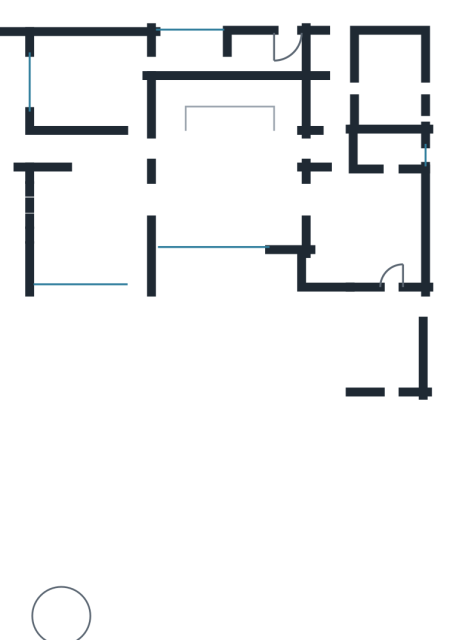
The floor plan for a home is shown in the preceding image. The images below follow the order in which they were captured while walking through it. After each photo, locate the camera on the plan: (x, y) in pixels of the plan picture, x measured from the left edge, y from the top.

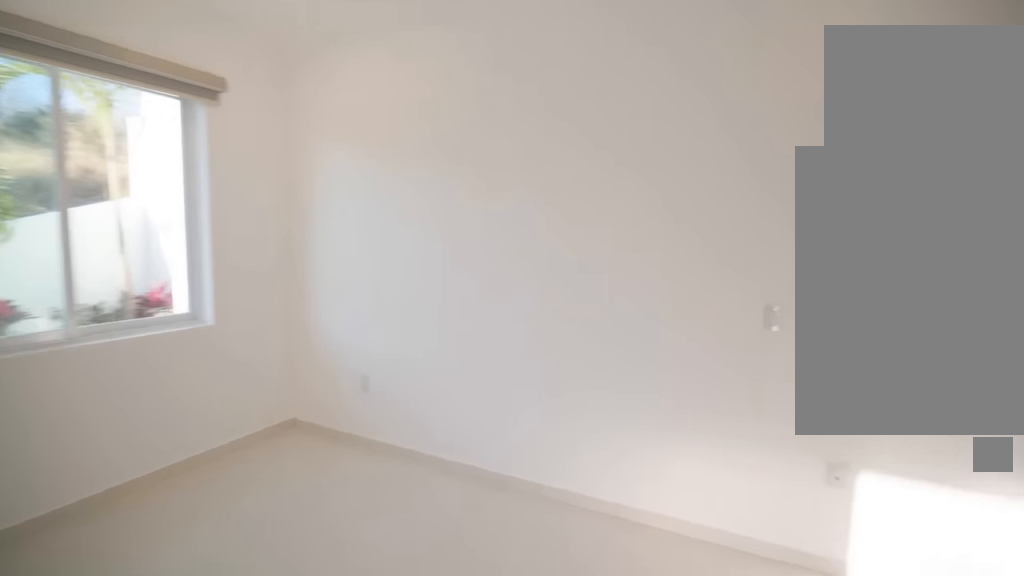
(132, 88)
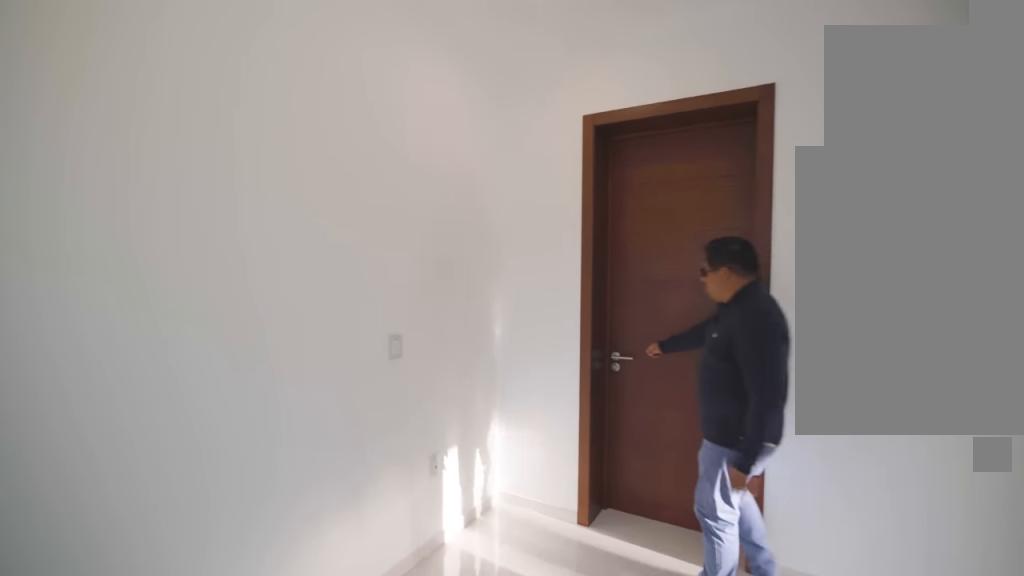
(77, 84)
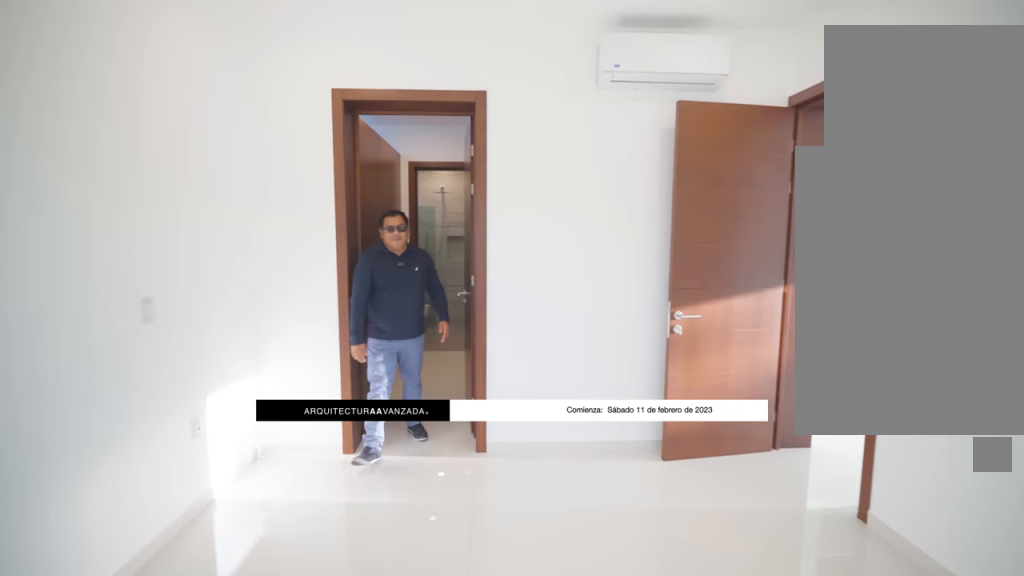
(66, 96)
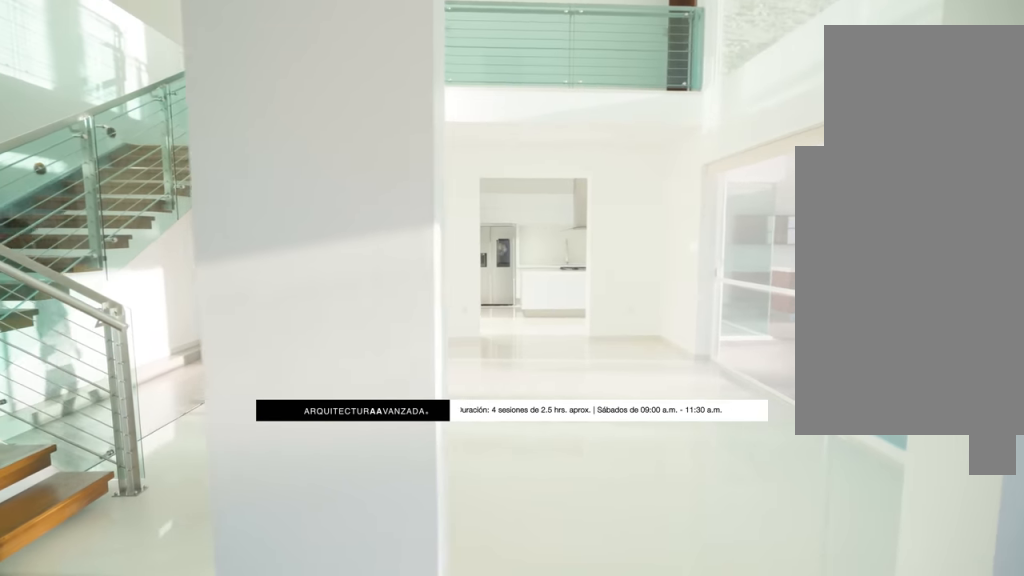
(204, 196)
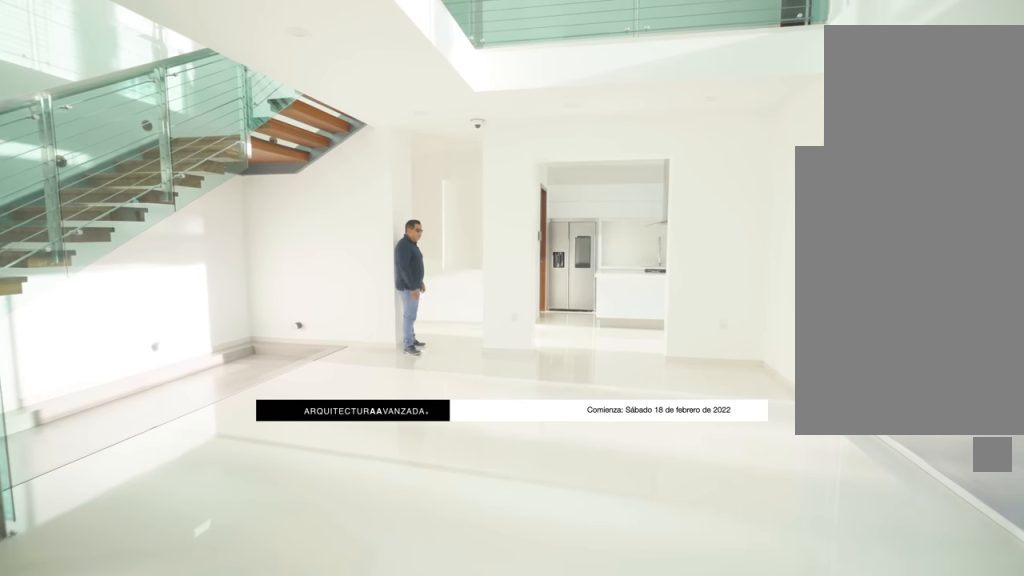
(241, 188)
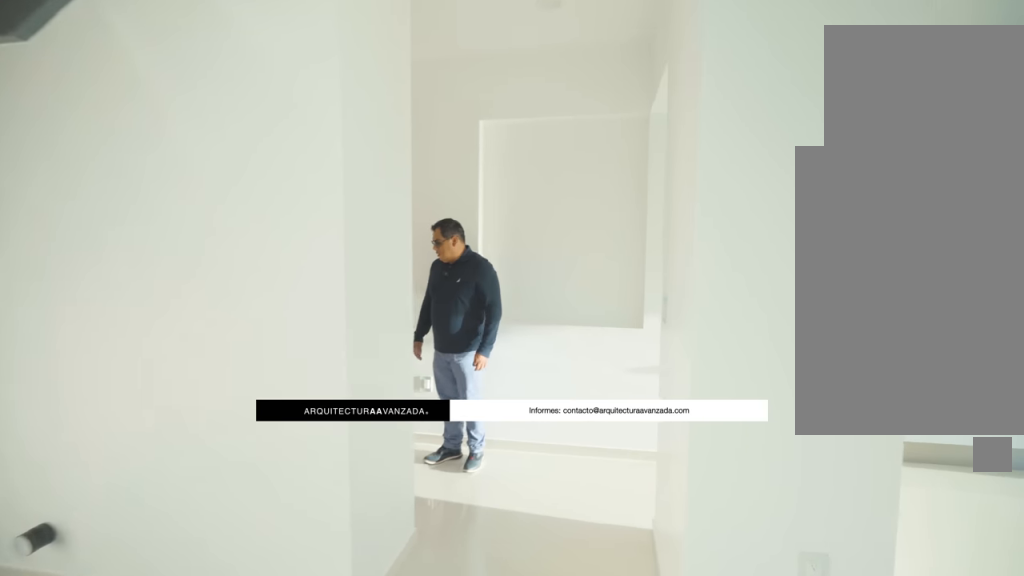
(320, 145)
